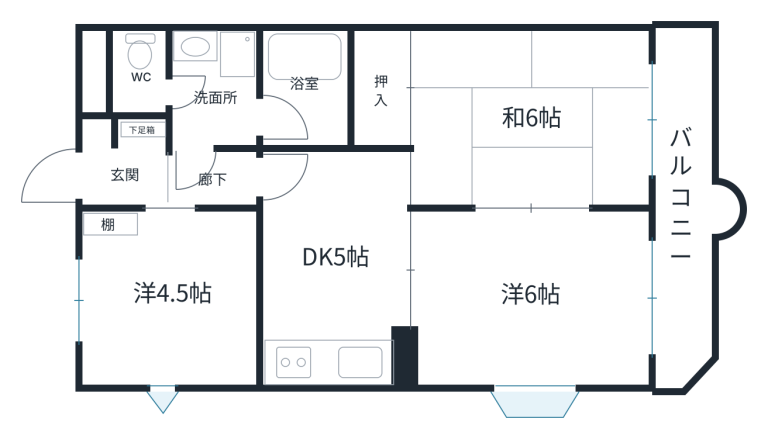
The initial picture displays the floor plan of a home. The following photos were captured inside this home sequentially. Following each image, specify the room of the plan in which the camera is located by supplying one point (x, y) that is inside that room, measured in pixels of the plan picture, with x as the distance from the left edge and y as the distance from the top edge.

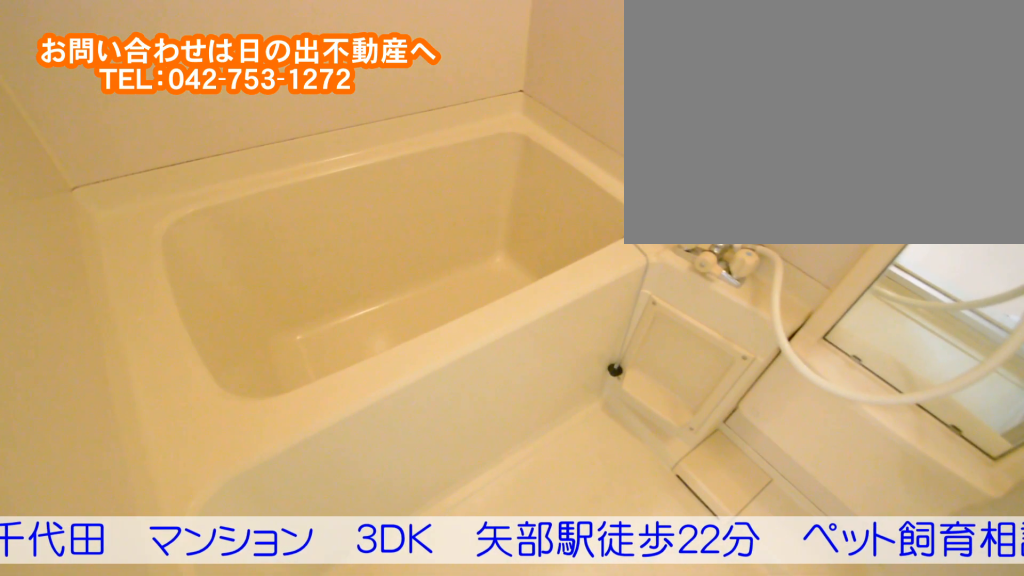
(308, 113)
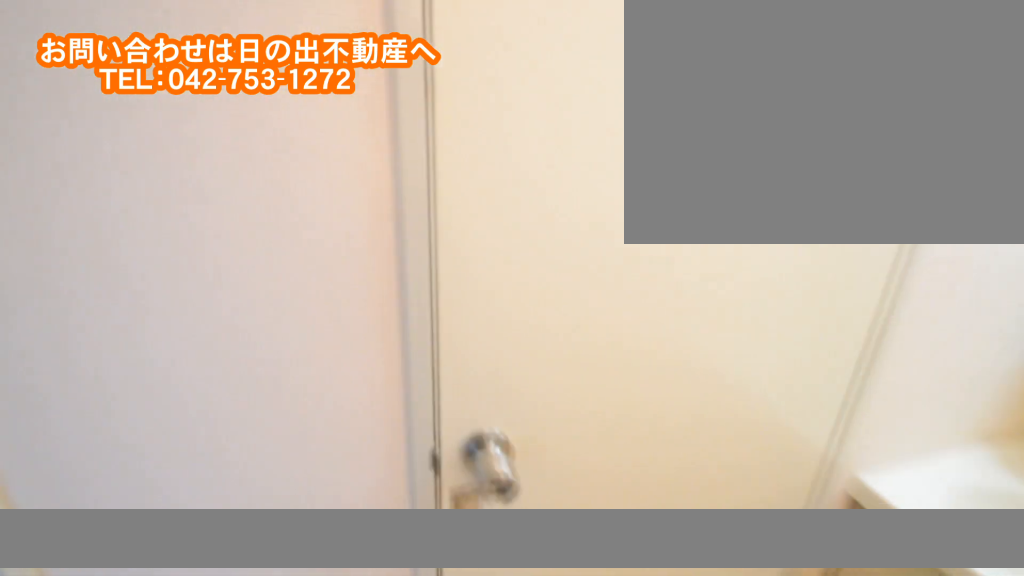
(215, 112)
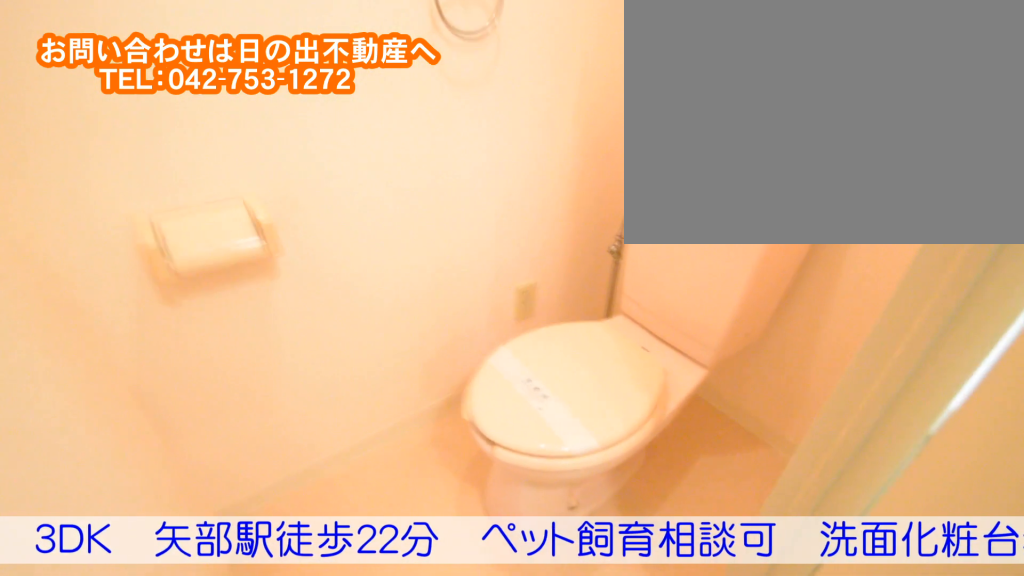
(139, 73)
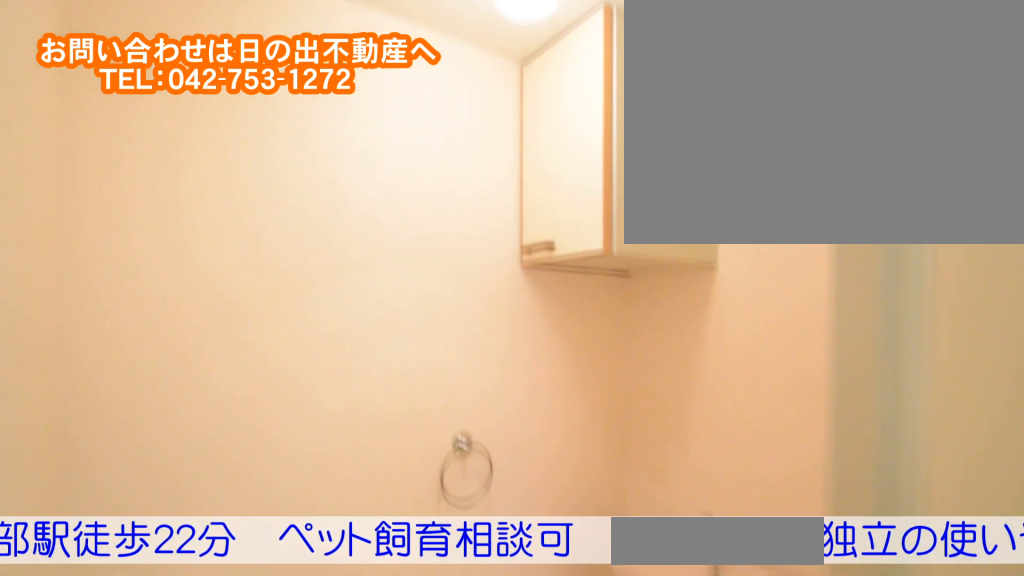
(139, 73)
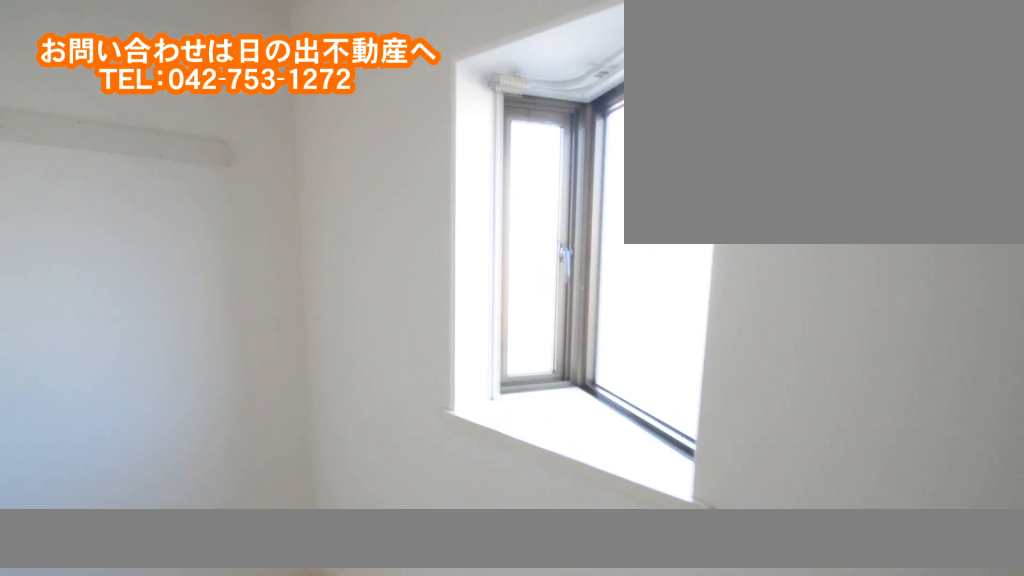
(171, 331)
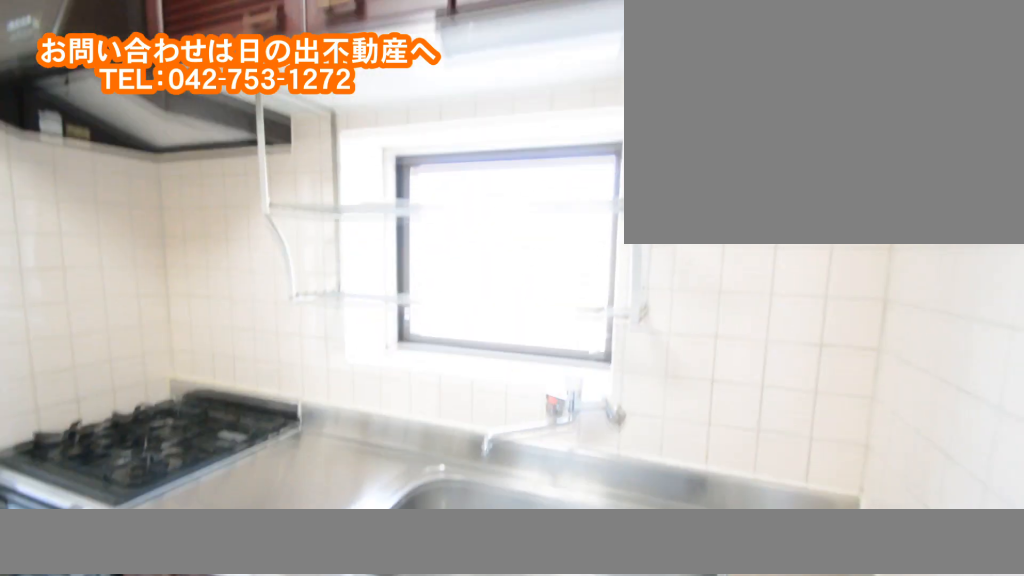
(344, 291)
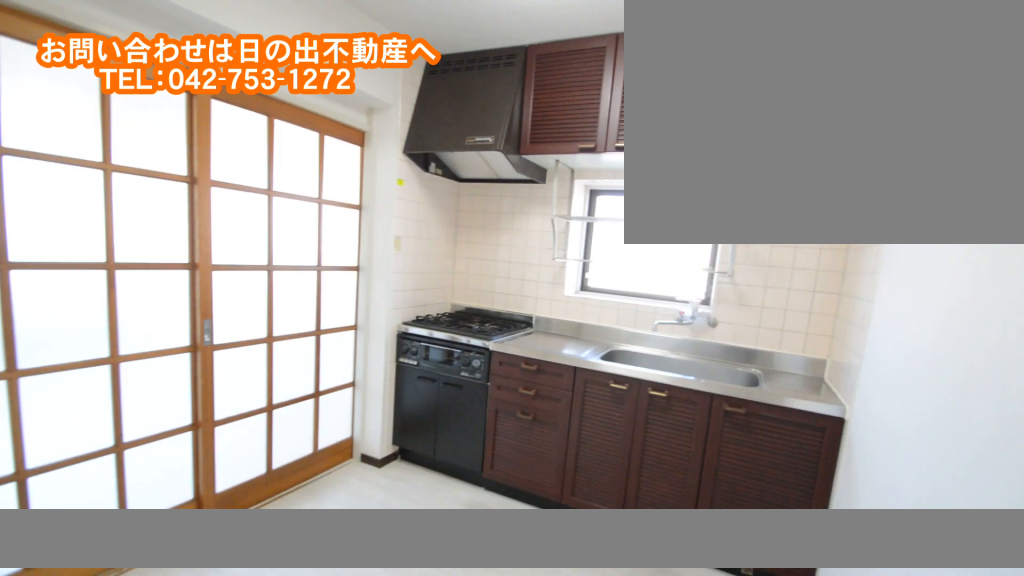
(344, 291)
